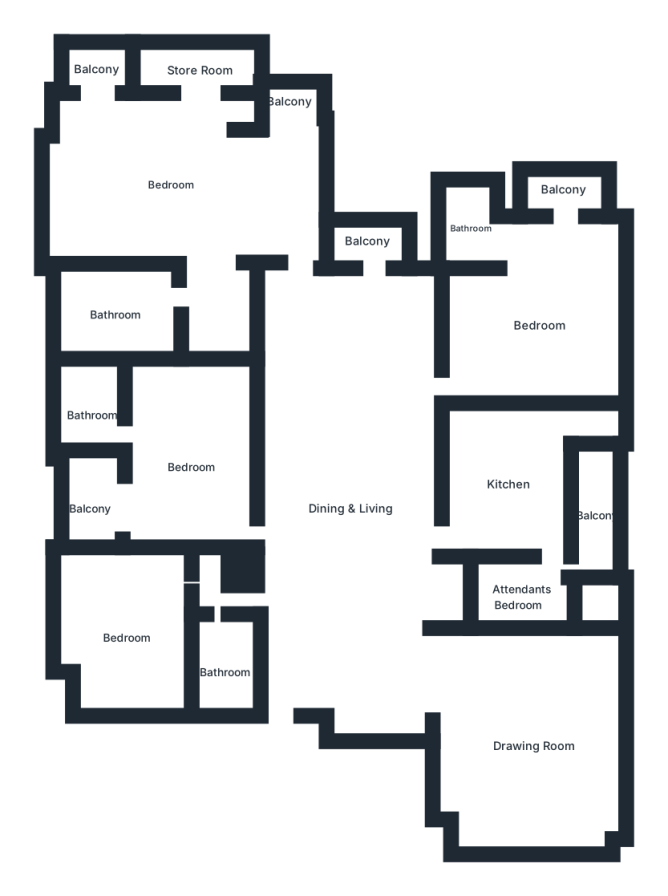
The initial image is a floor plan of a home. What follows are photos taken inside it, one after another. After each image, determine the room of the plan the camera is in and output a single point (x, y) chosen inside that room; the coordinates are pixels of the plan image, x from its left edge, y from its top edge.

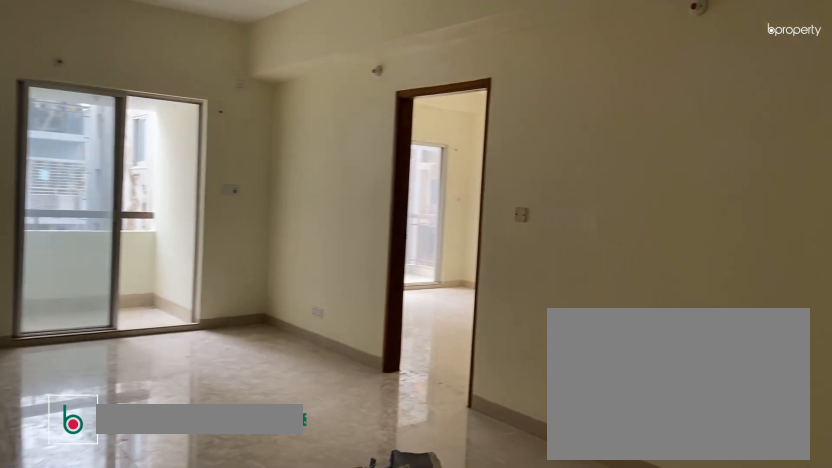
(353, 515)
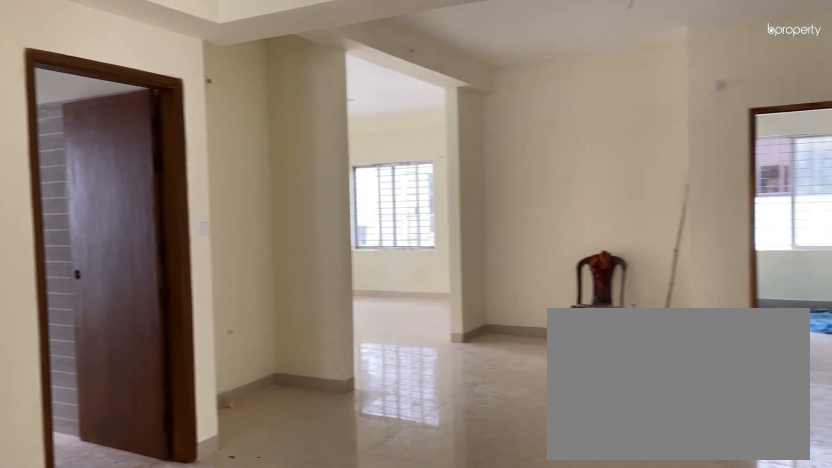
(353, 515)
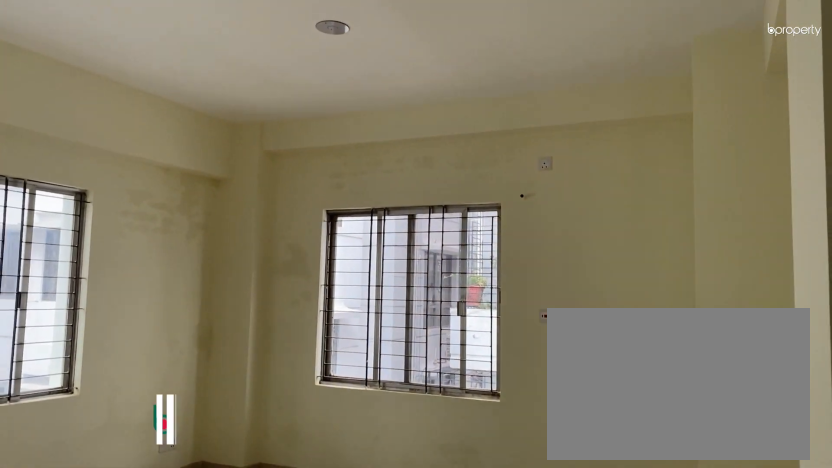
(531, 748)
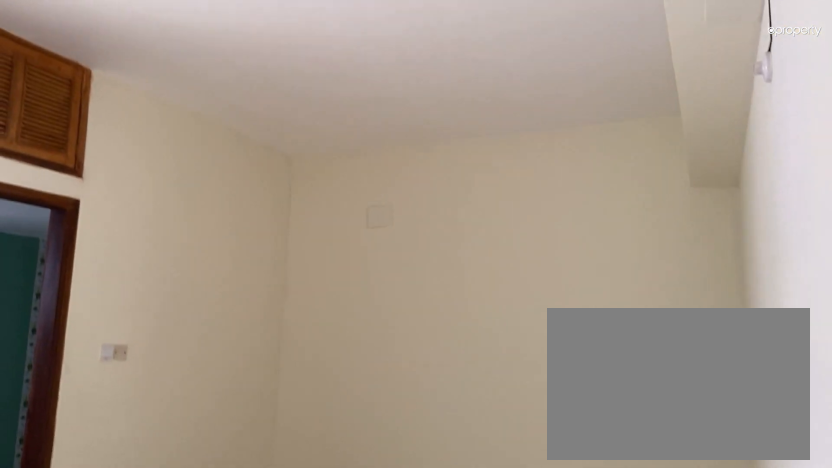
(192, 466)
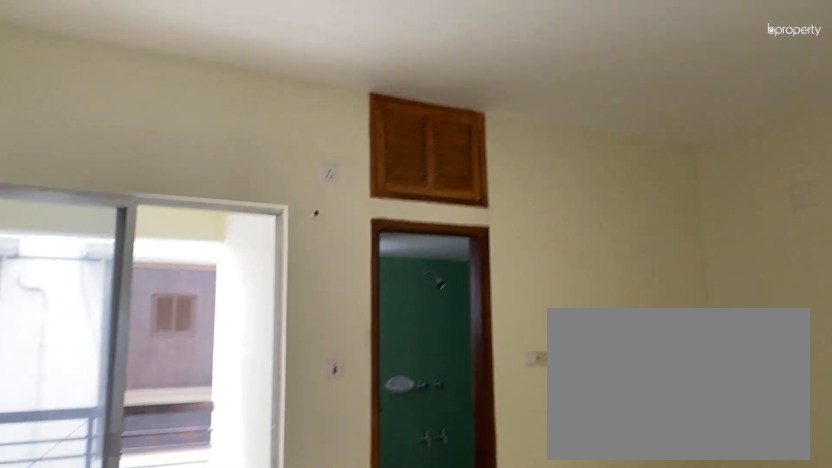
(192, 466)
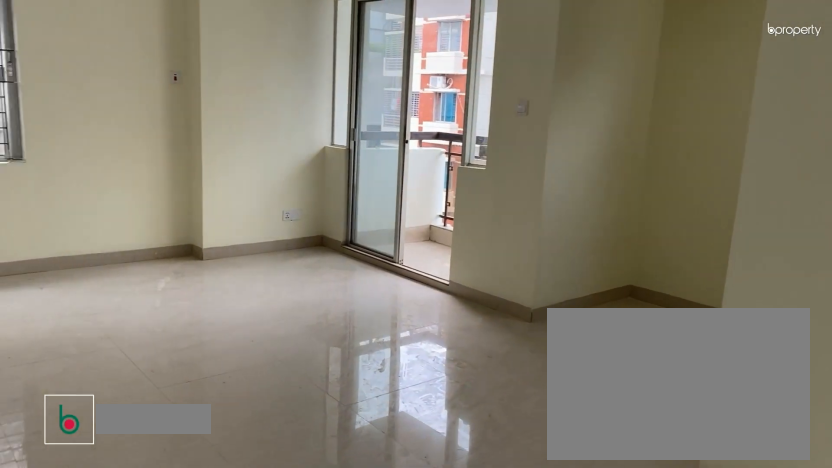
(176, 183)
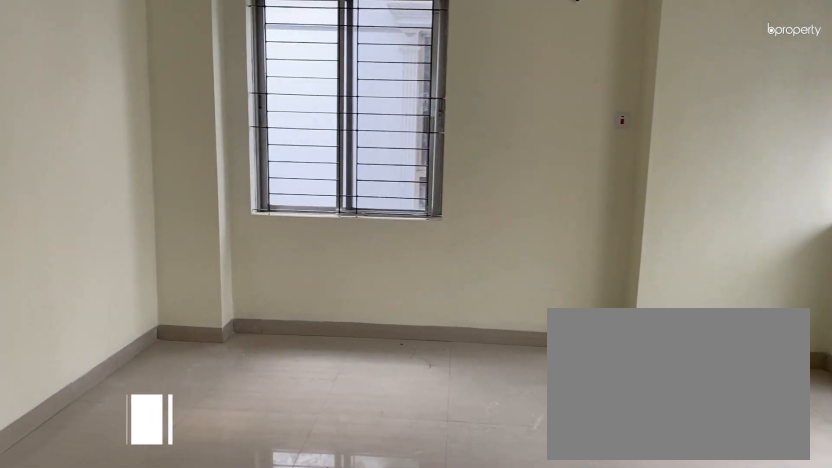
(176, 183)
